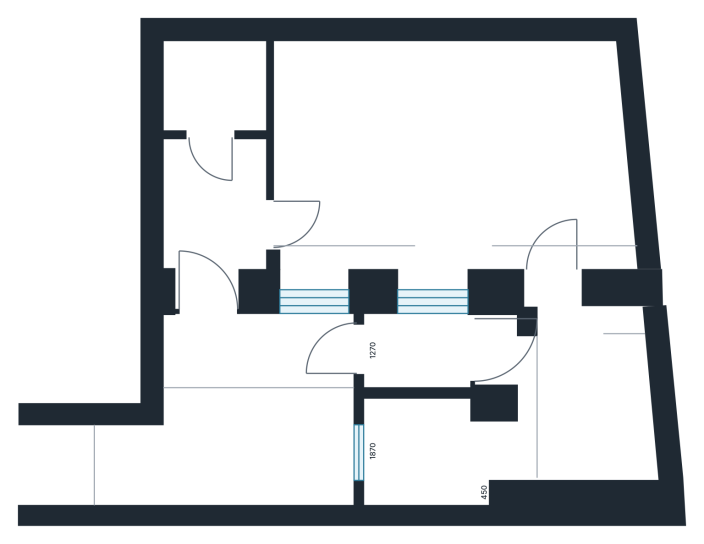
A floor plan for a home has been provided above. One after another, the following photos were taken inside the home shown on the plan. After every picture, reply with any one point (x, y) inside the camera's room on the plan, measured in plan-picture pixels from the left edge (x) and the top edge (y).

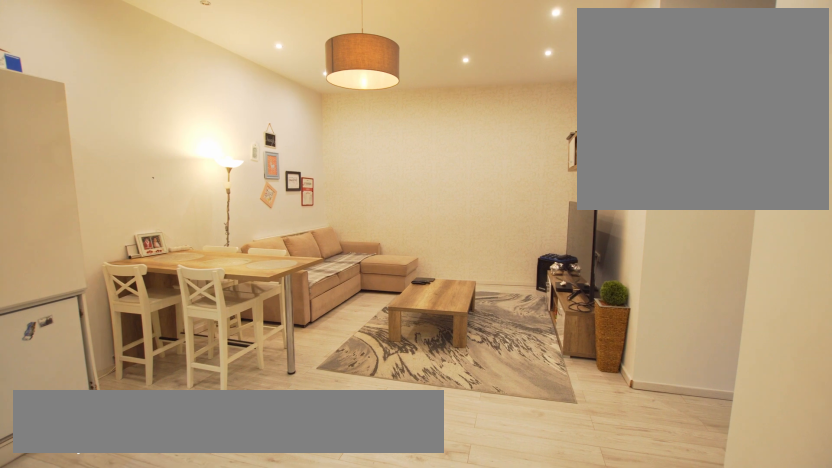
(453, 157)
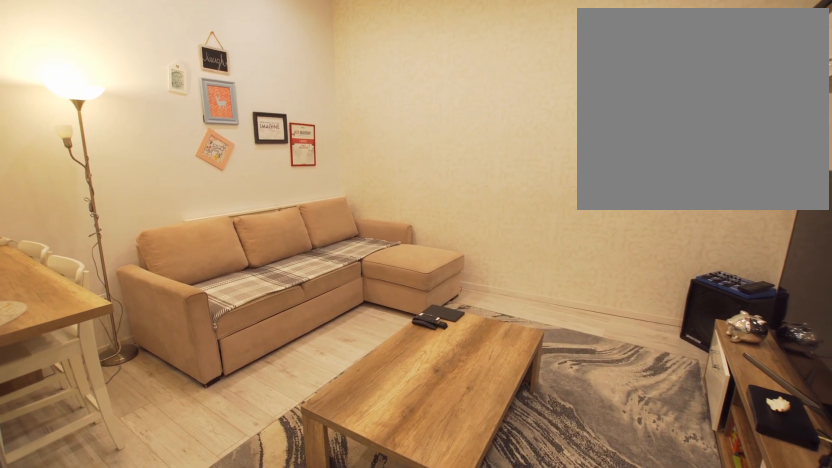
(454, 156)
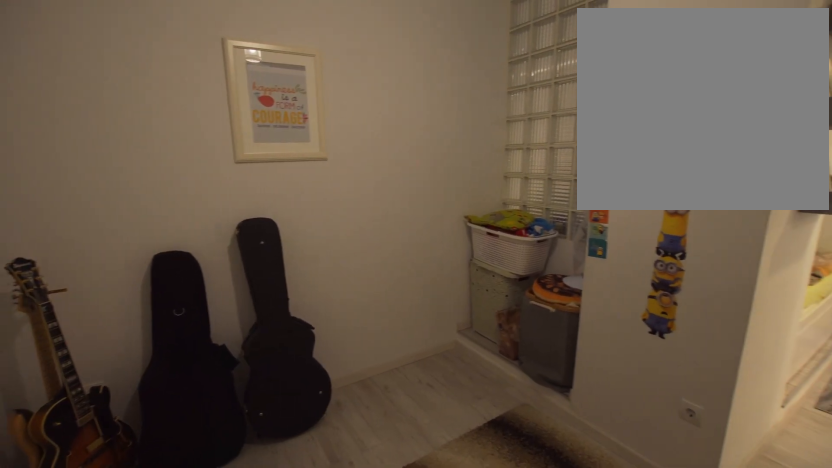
(568, 389)
